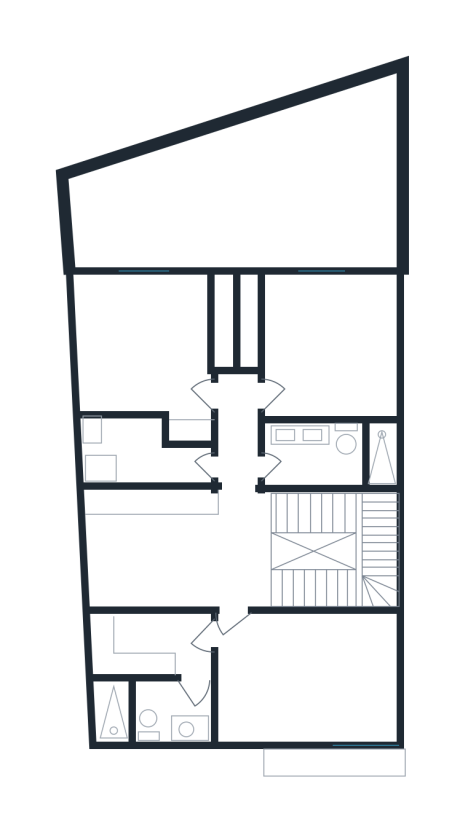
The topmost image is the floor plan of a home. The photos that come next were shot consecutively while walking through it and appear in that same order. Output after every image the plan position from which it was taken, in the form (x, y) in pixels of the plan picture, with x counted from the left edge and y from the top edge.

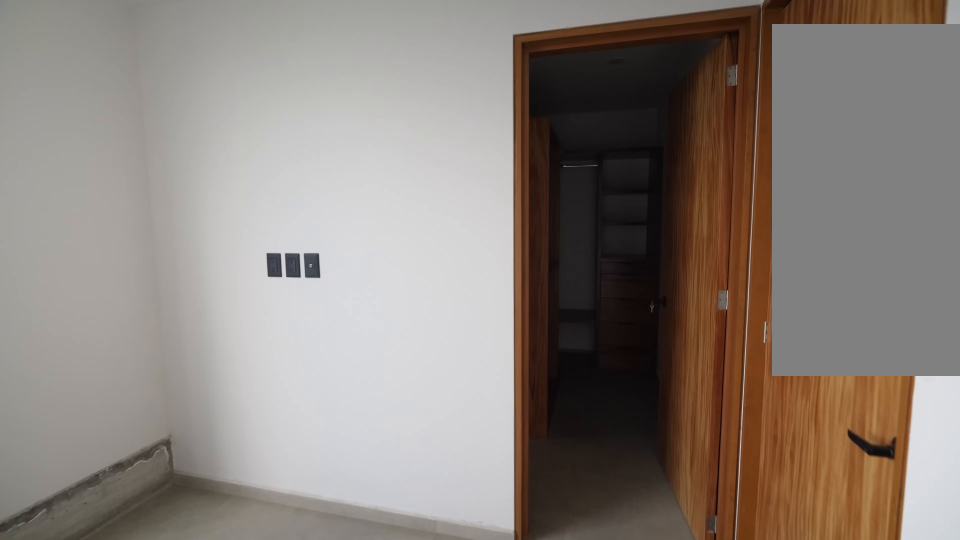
(283, 659)
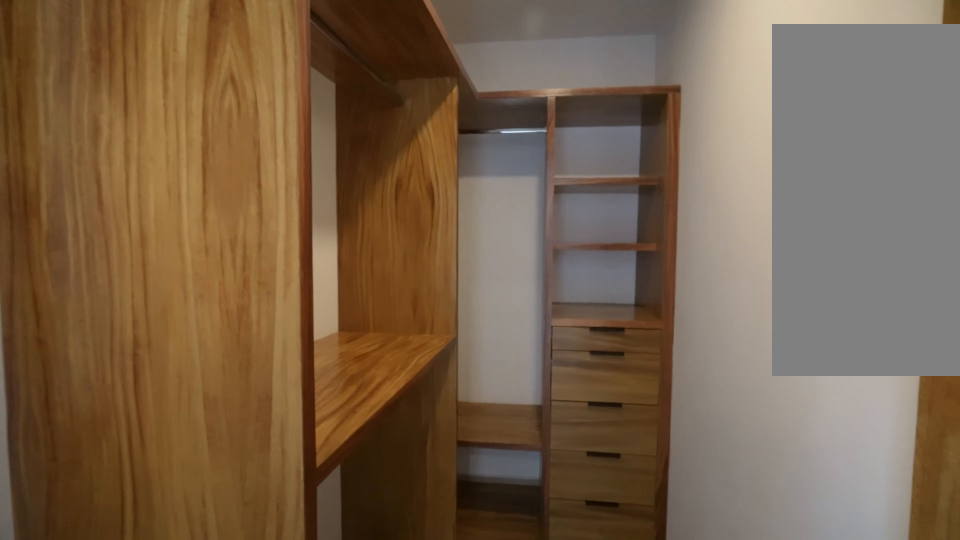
(174, 639)
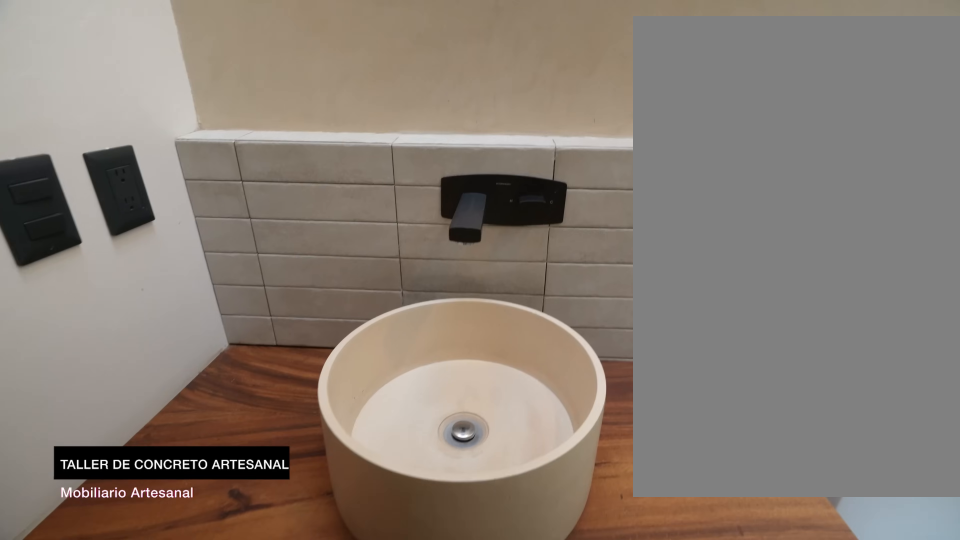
(181, 701)
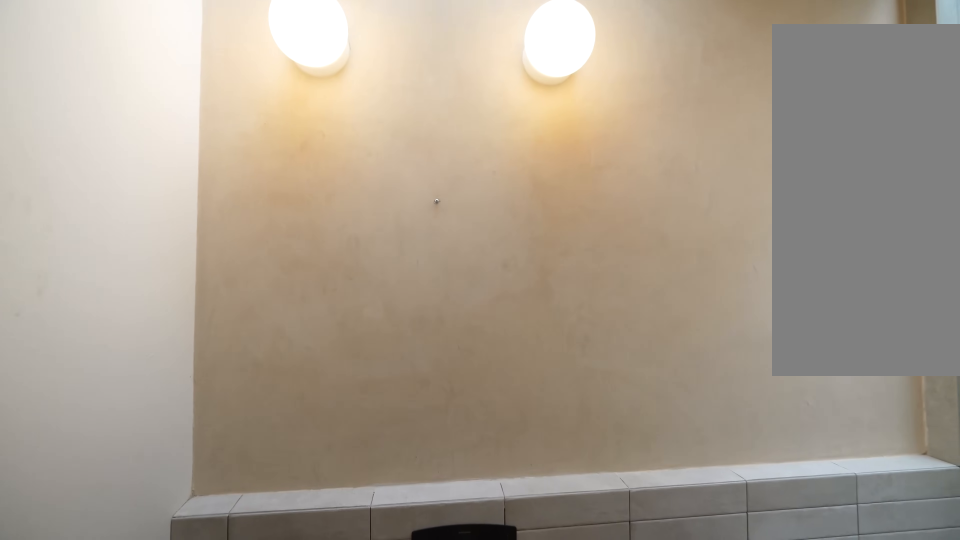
(180, 702)
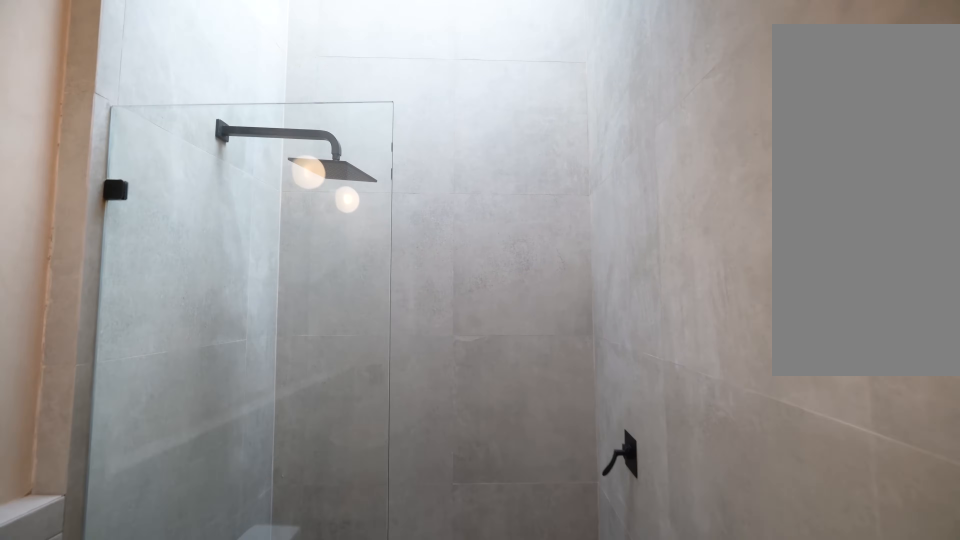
(178, 691)
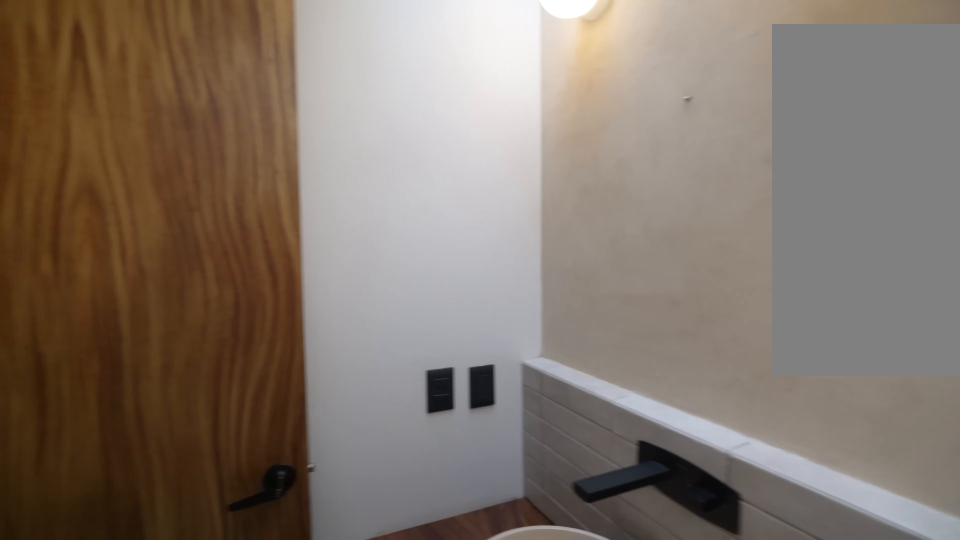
(172, 701)
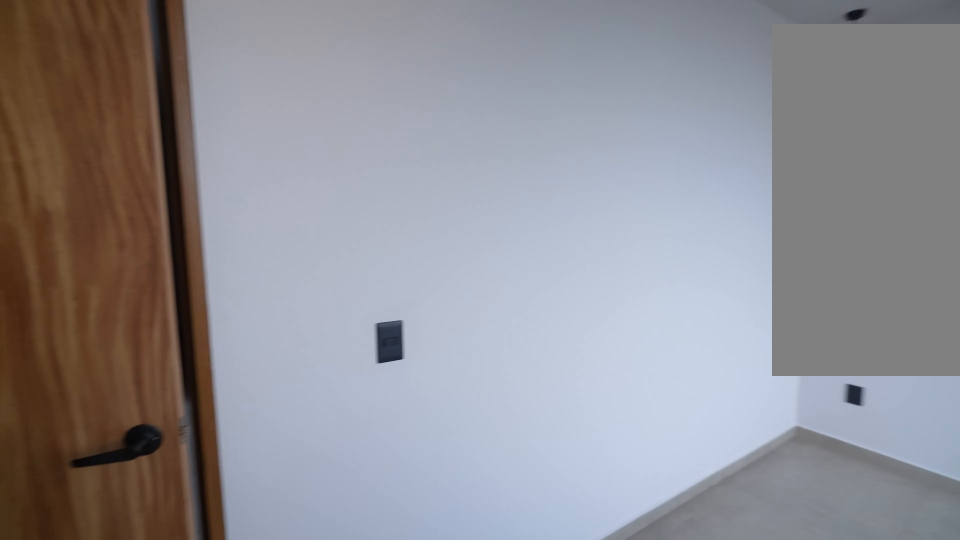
(223, 647)
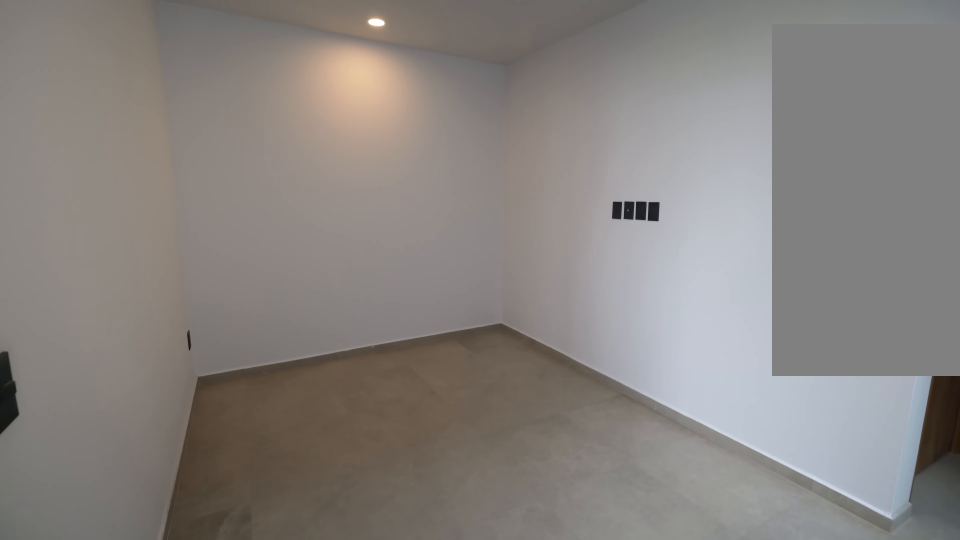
(234, 572)
